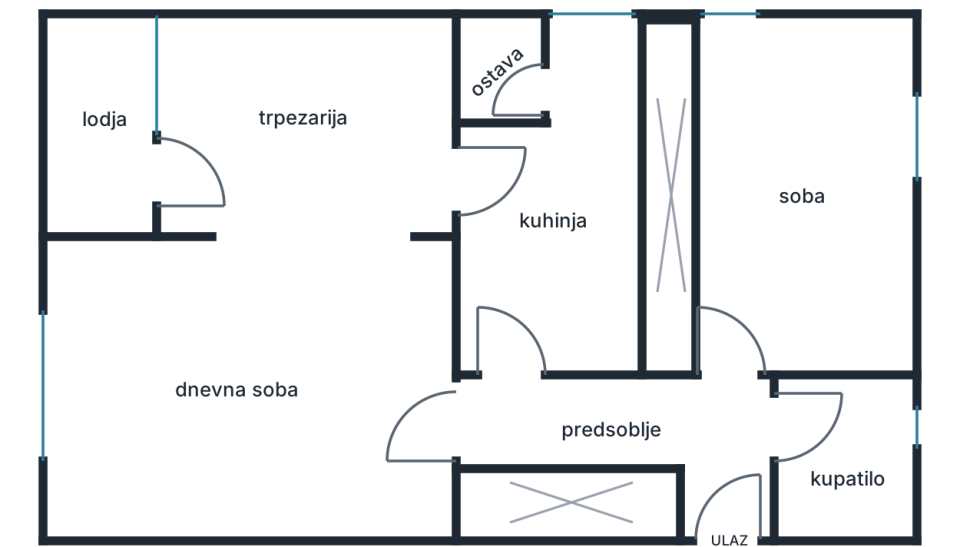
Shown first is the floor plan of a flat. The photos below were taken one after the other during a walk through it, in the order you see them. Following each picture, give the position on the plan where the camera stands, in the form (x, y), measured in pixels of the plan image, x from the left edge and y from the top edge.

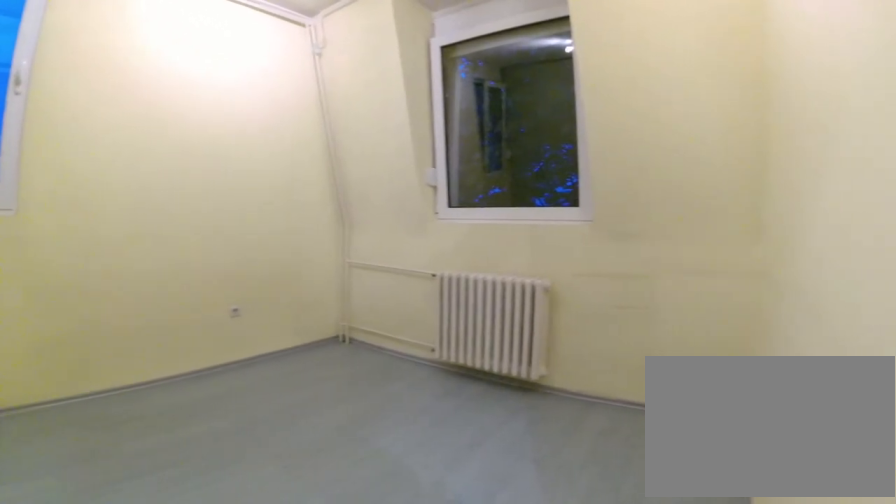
(730, 352)
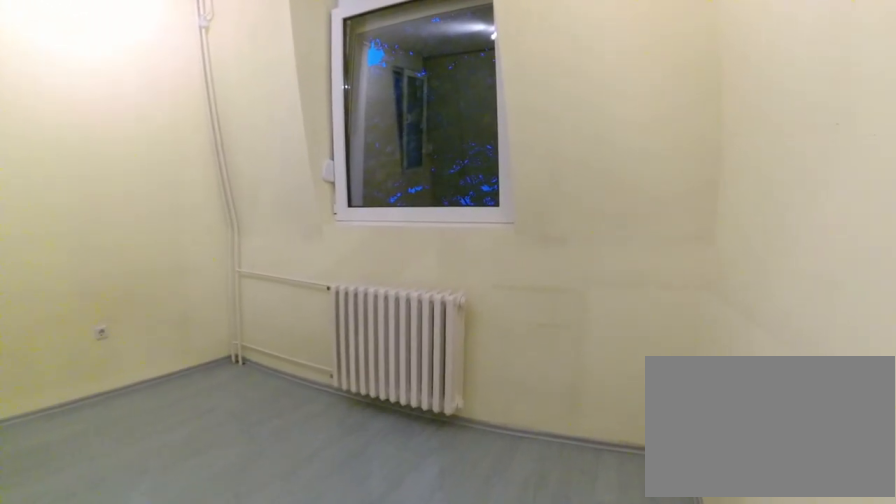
(775, 350)
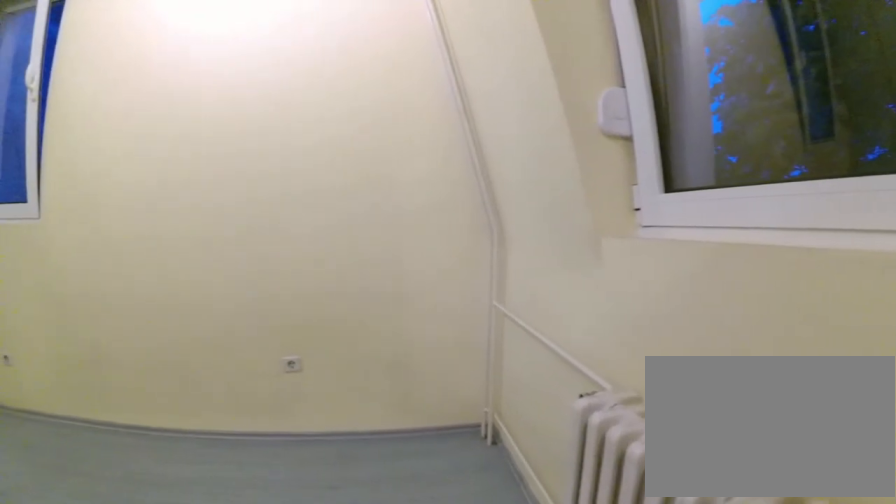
(861, 313)
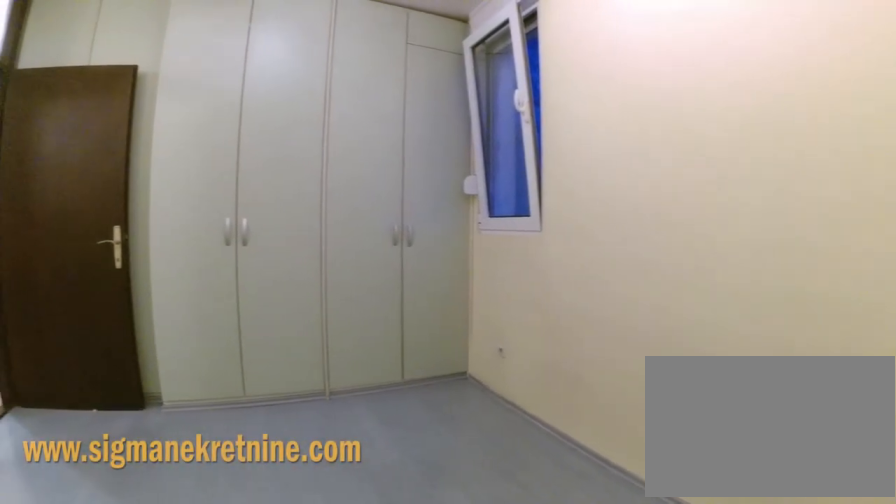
(883, 293)
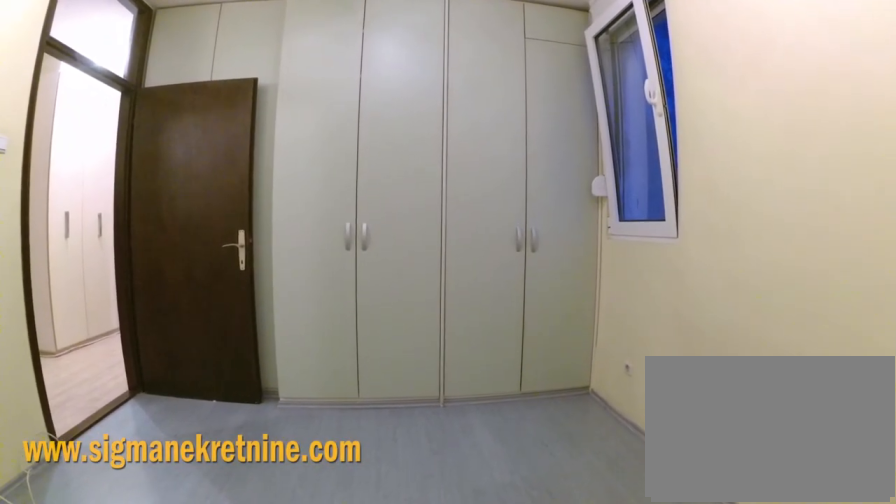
(883, 282)
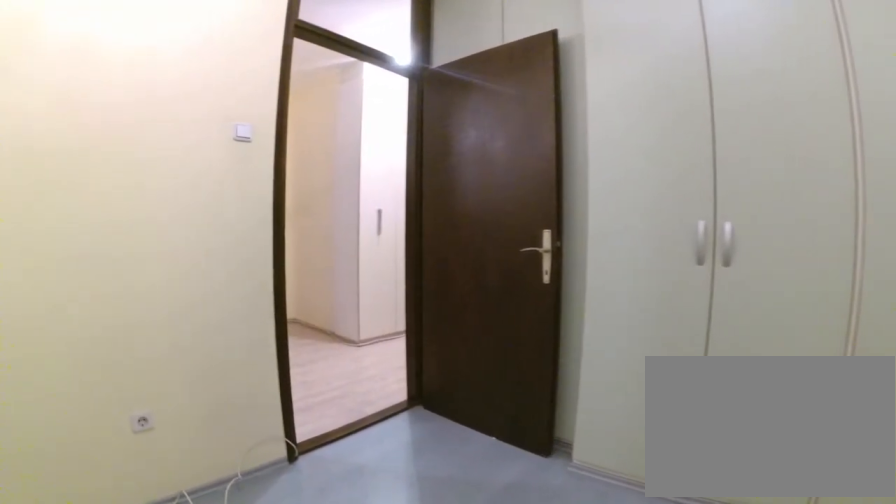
(839, 287)
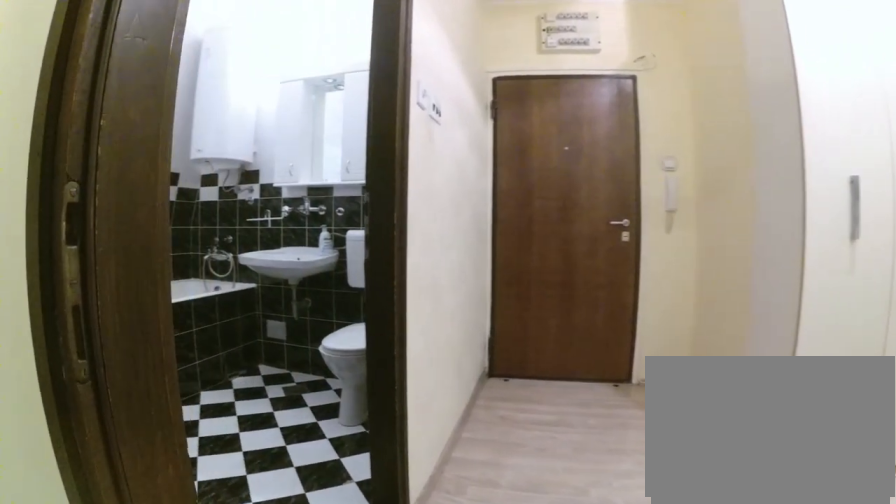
(758, 337)
